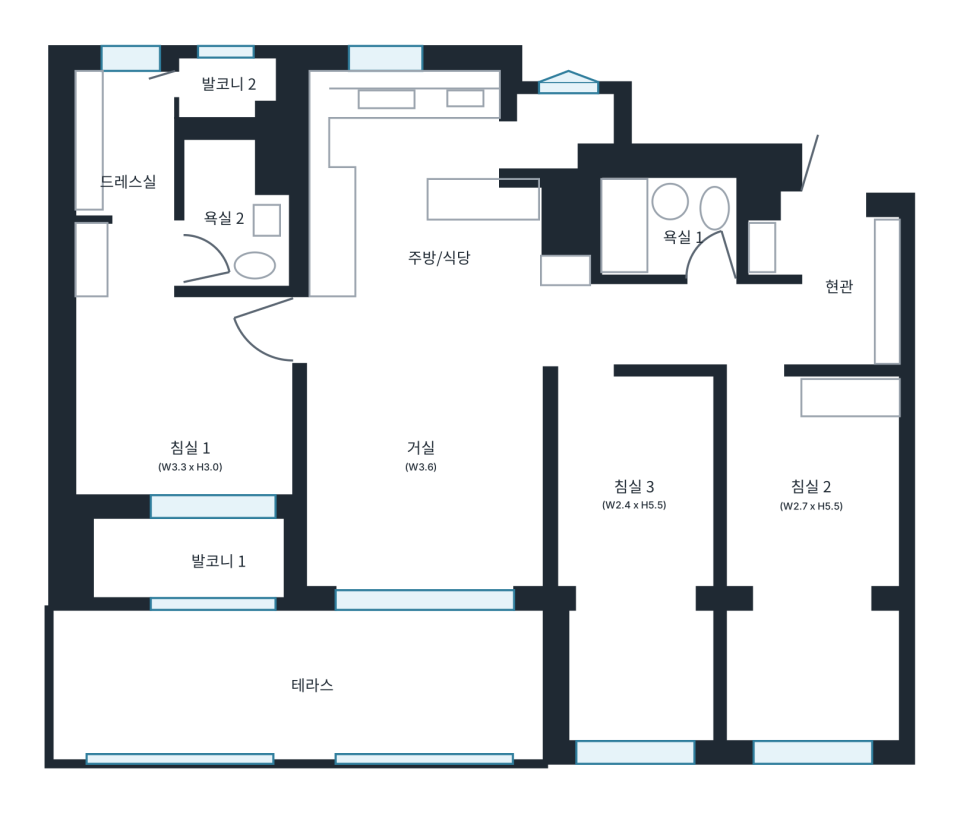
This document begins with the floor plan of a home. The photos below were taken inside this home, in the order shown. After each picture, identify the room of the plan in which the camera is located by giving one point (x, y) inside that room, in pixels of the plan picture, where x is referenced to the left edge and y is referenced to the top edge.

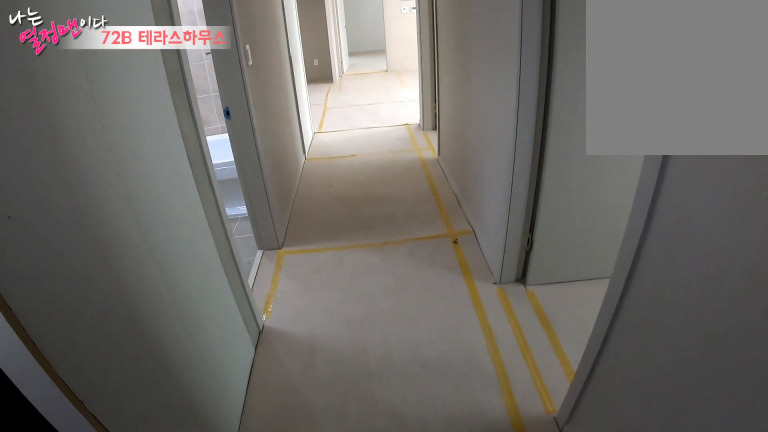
(845, 286)
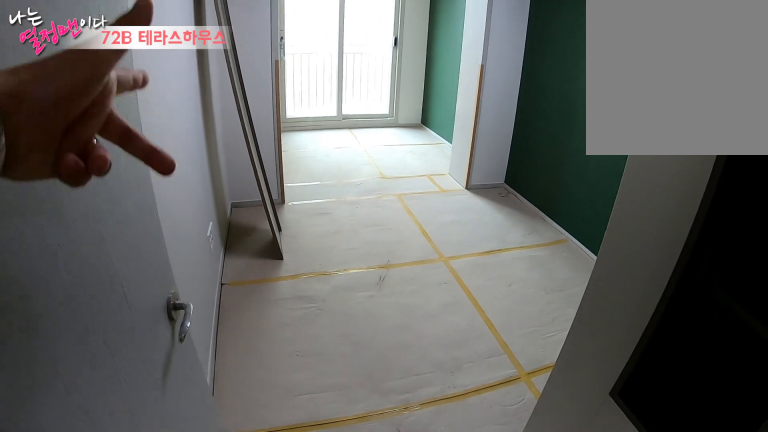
(813, 511)
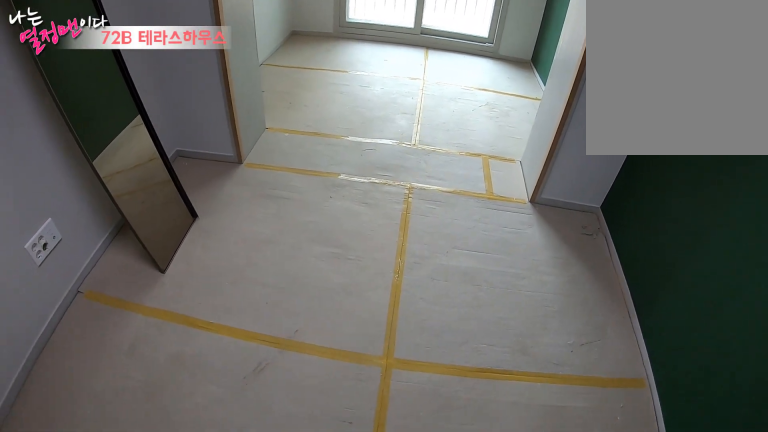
(813, 511)
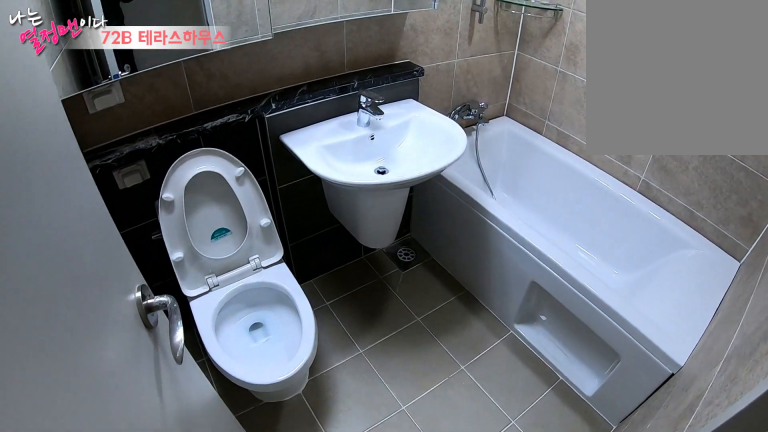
(675, 229)
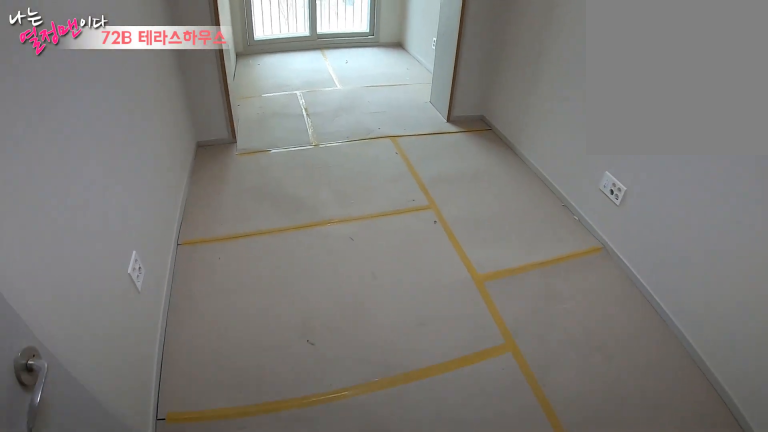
(637, 503)
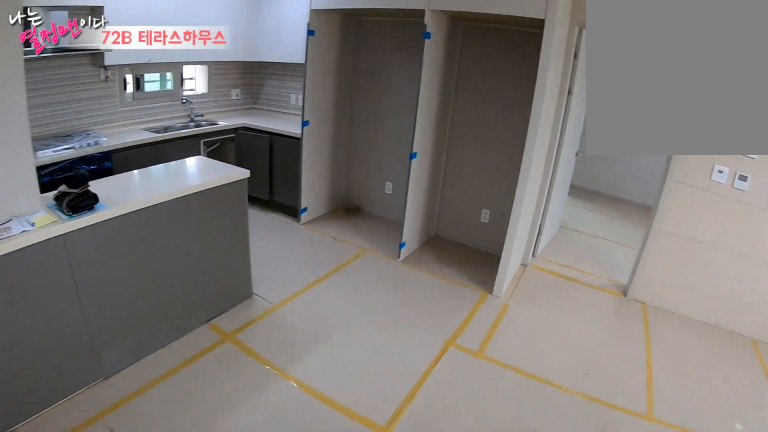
(417, 464)
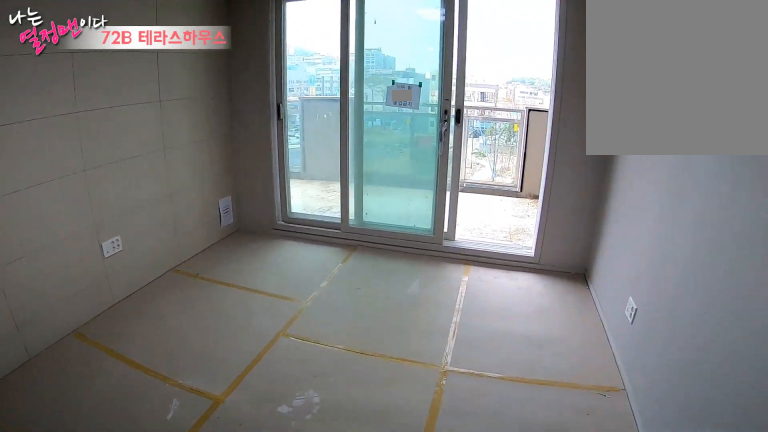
(417, 464)
